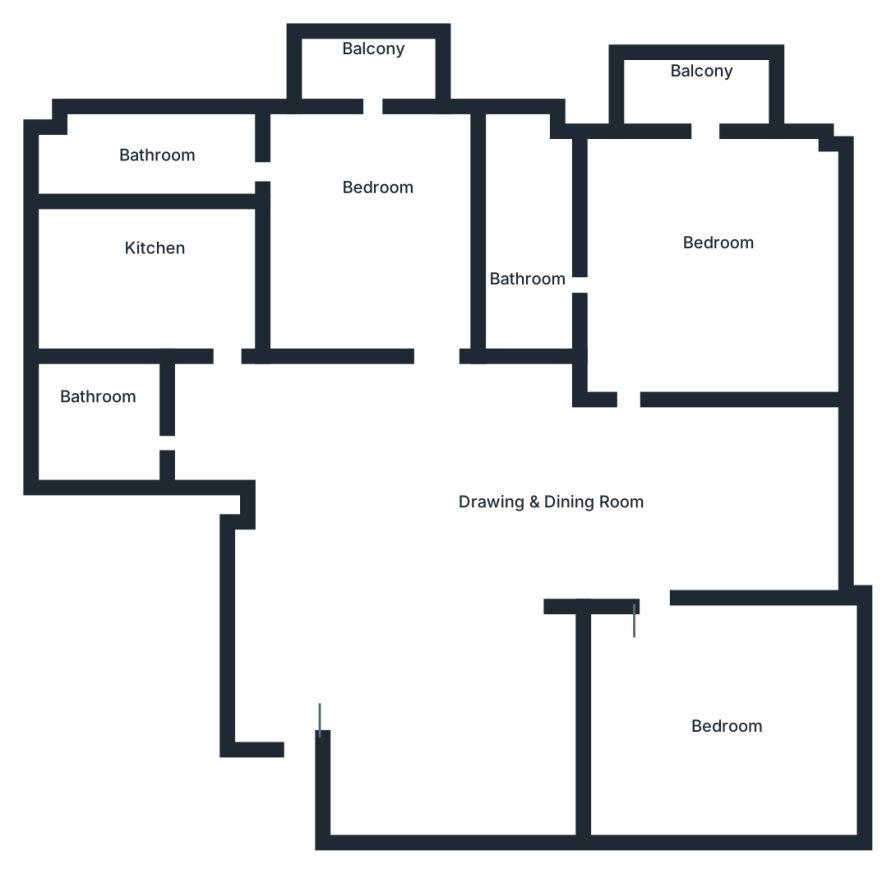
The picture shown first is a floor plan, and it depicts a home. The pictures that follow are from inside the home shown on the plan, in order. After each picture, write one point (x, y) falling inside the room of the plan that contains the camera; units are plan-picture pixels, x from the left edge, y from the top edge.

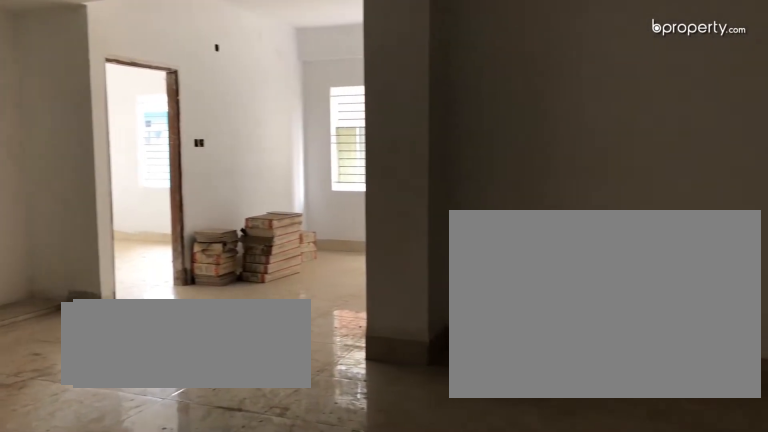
(418, 602)
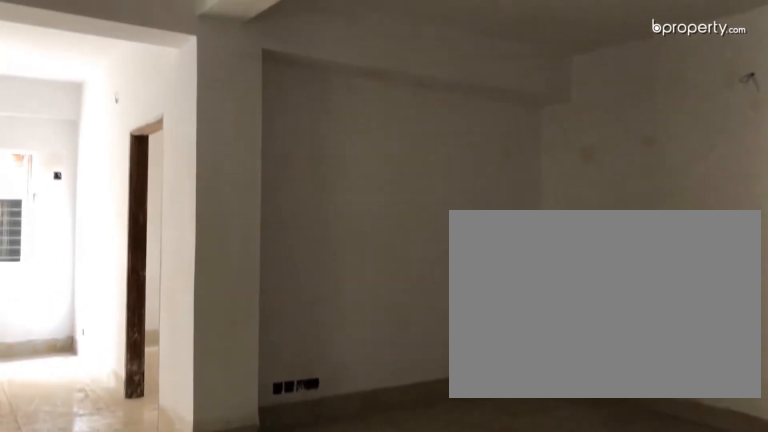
(415, 566)
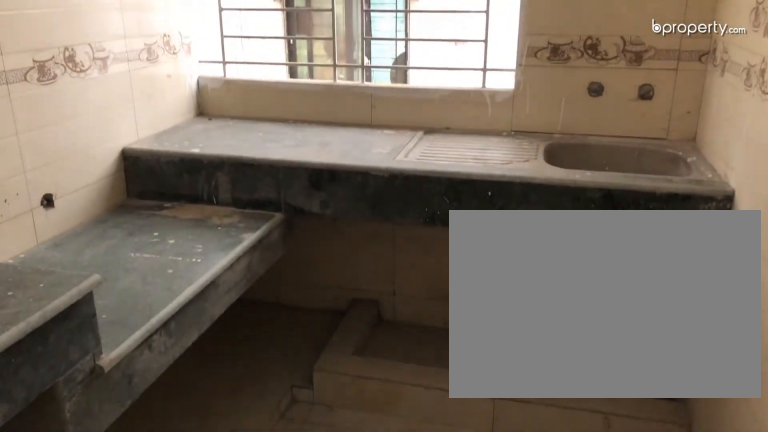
(168, 283)
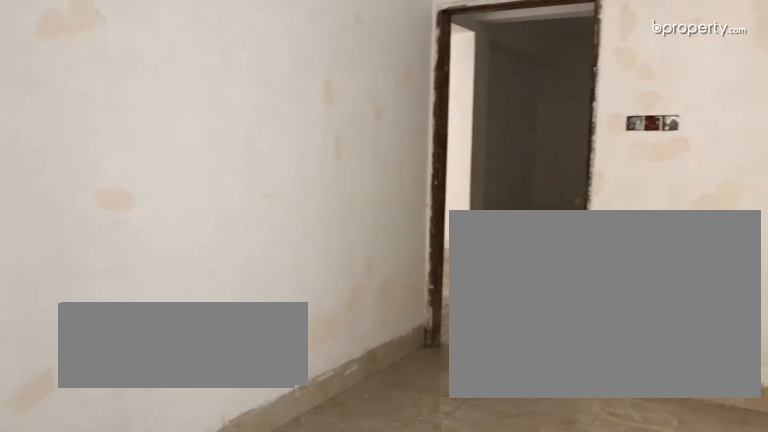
(383, 242)
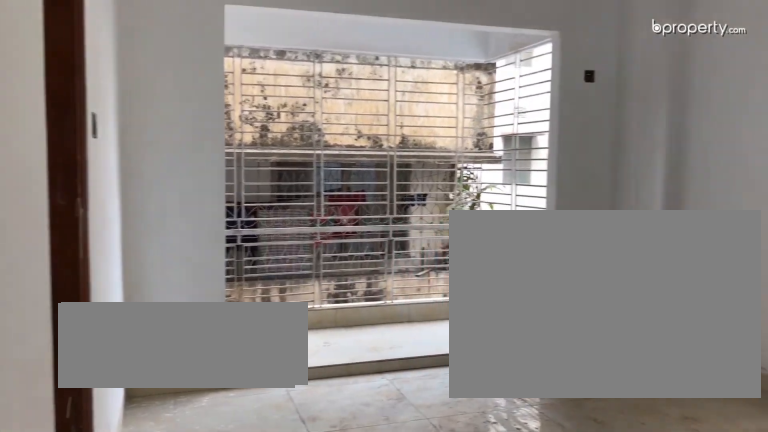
(708, 280)
